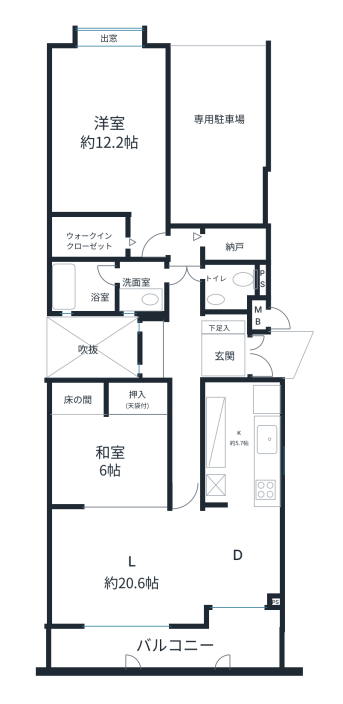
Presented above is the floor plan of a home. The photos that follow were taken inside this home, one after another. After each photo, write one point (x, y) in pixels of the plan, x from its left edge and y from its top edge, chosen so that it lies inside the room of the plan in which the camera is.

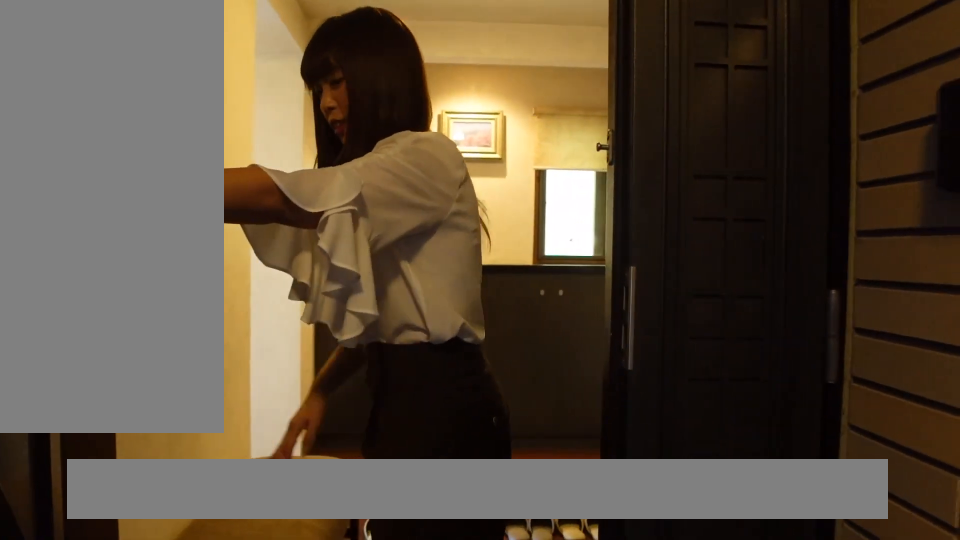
(223, 354)
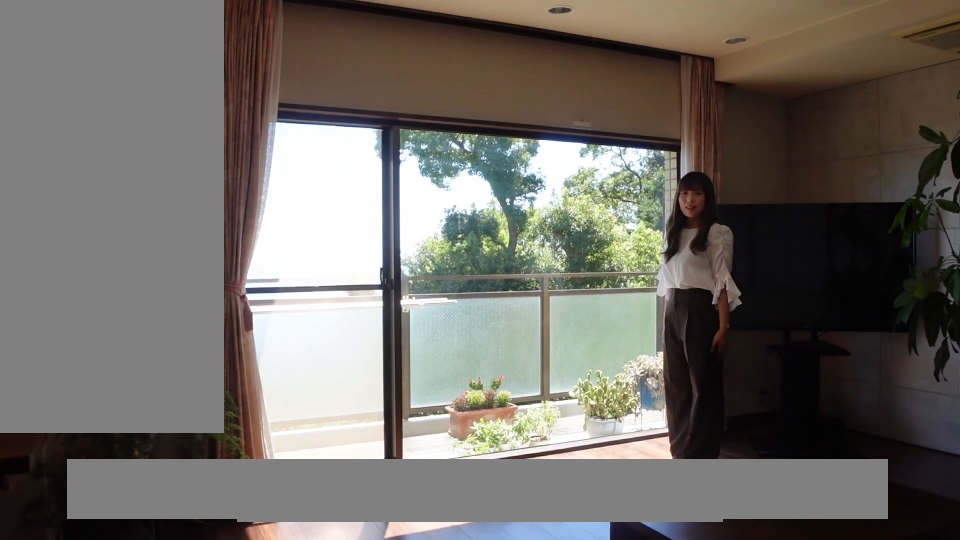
(170, 562)
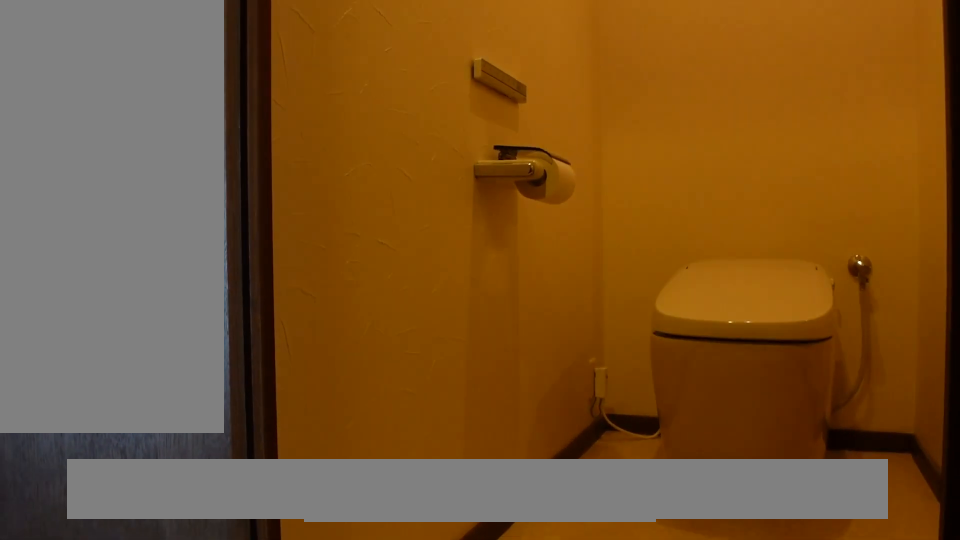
(227, 286)
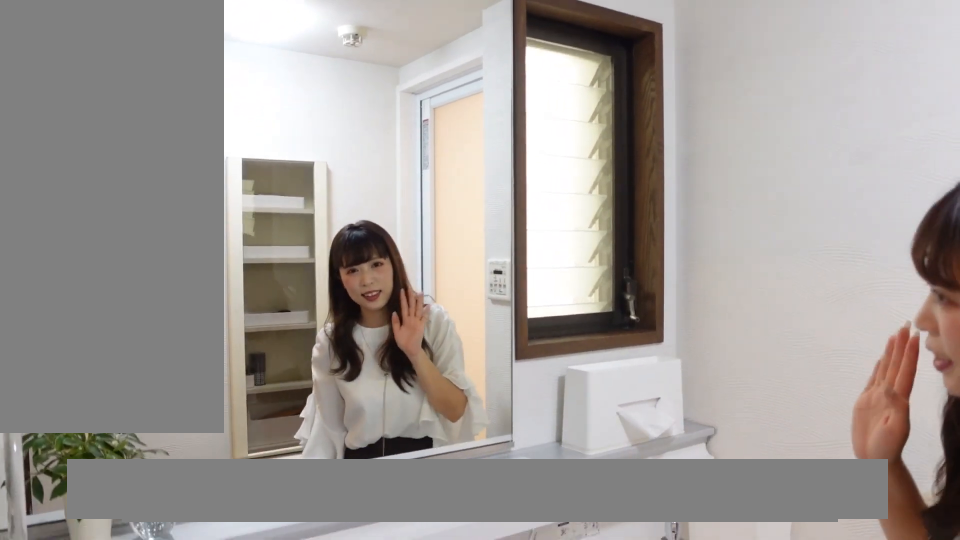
(141, 286)
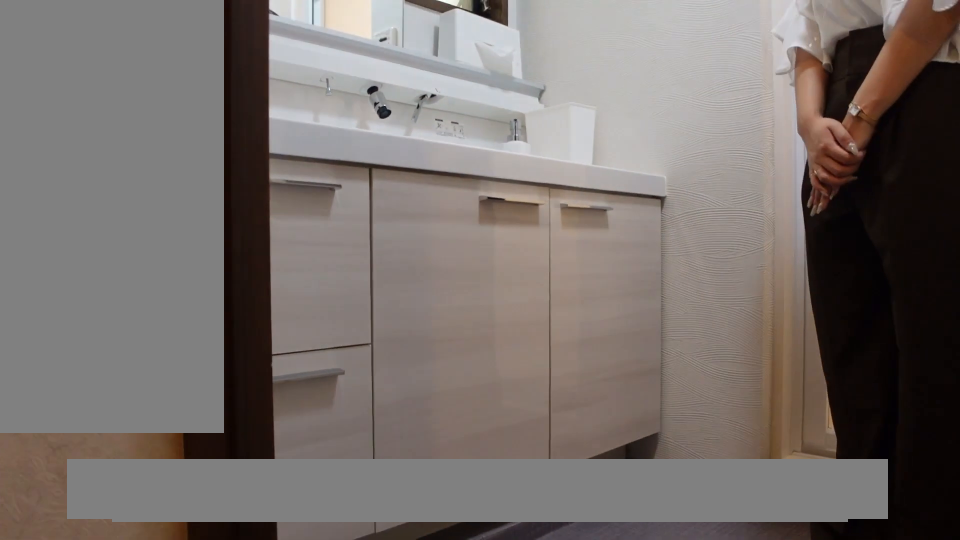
(141, 286)
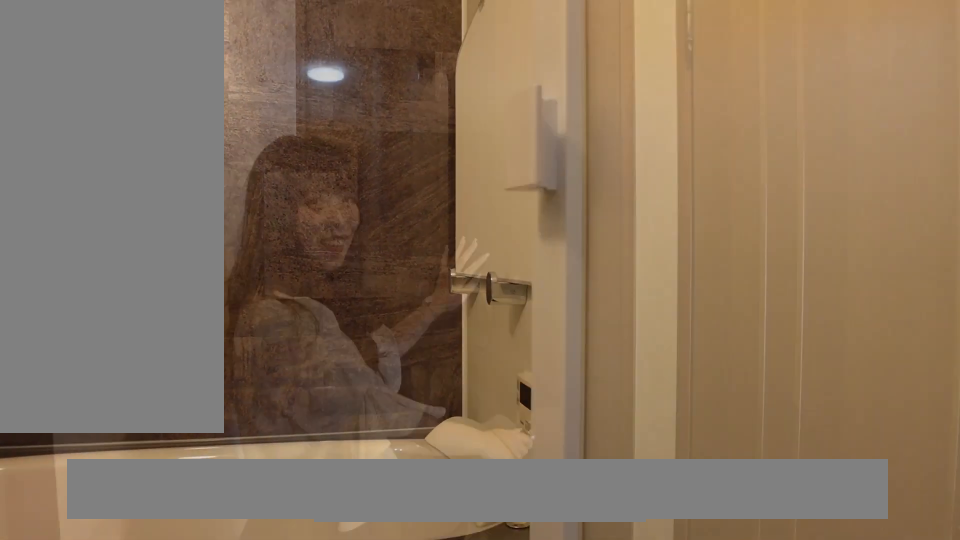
(81, 285)
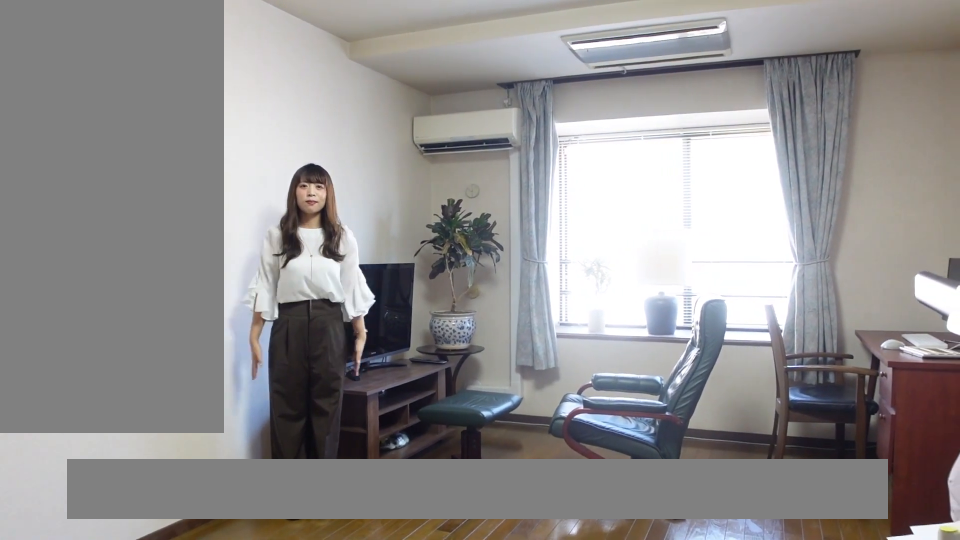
(102, 126)
